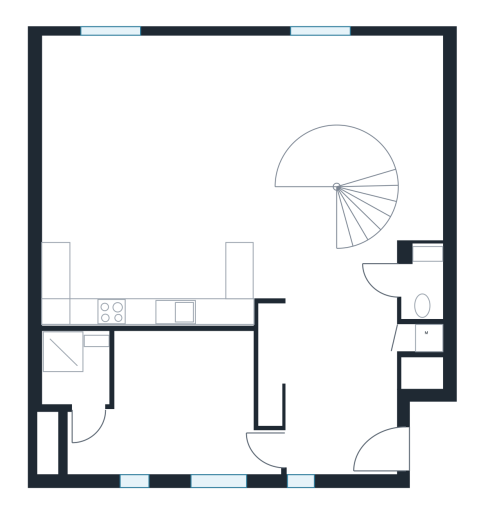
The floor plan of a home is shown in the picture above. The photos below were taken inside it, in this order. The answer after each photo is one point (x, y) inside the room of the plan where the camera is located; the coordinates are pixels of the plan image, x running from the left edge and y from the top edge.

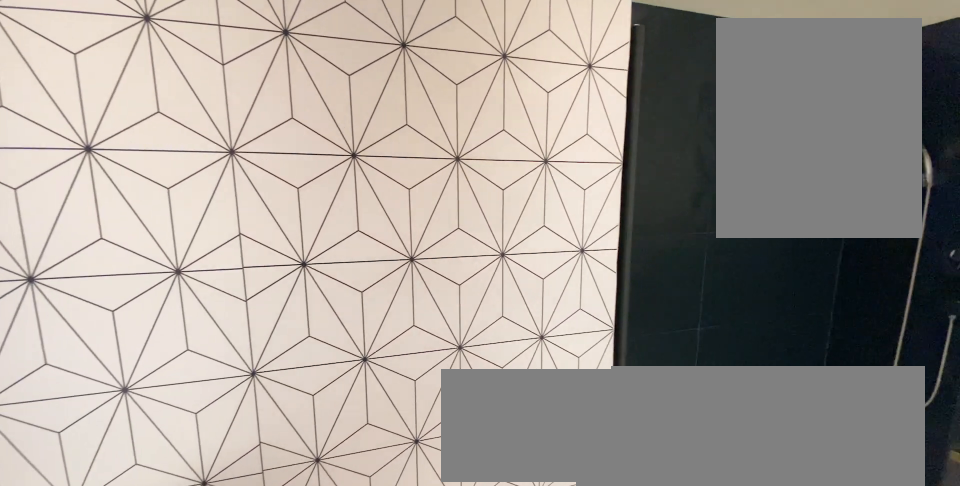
(81, 394)
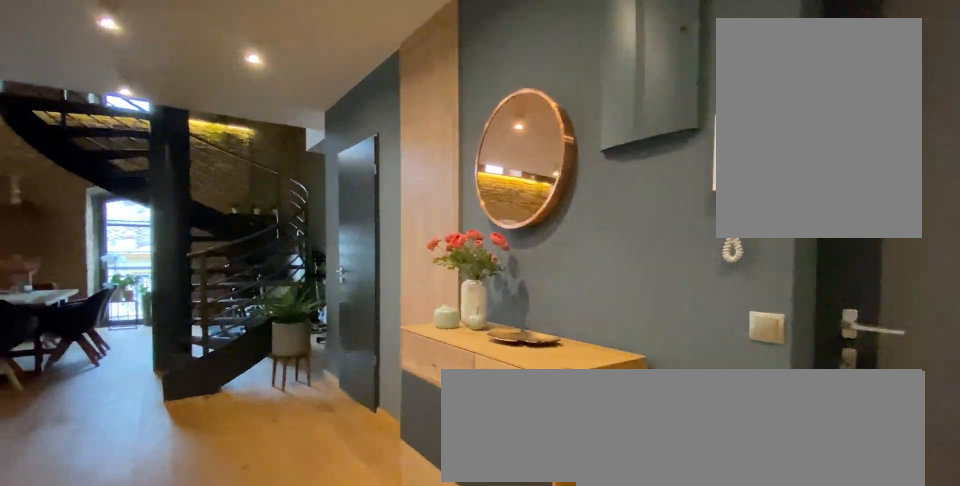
(344, 394)
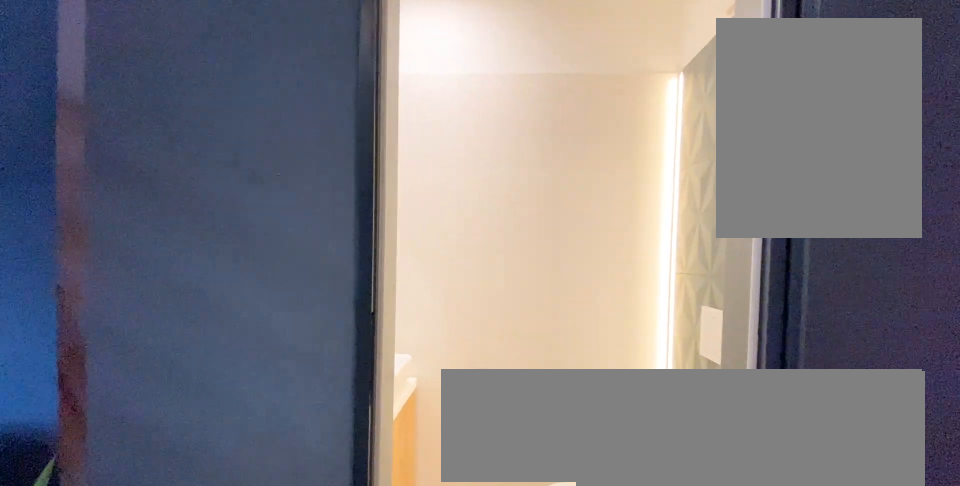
(422, 287)
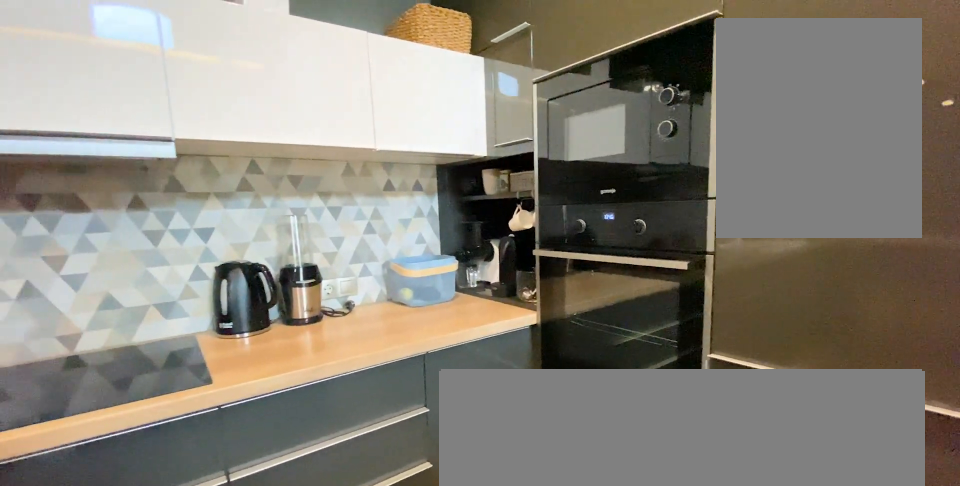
(178, 178)
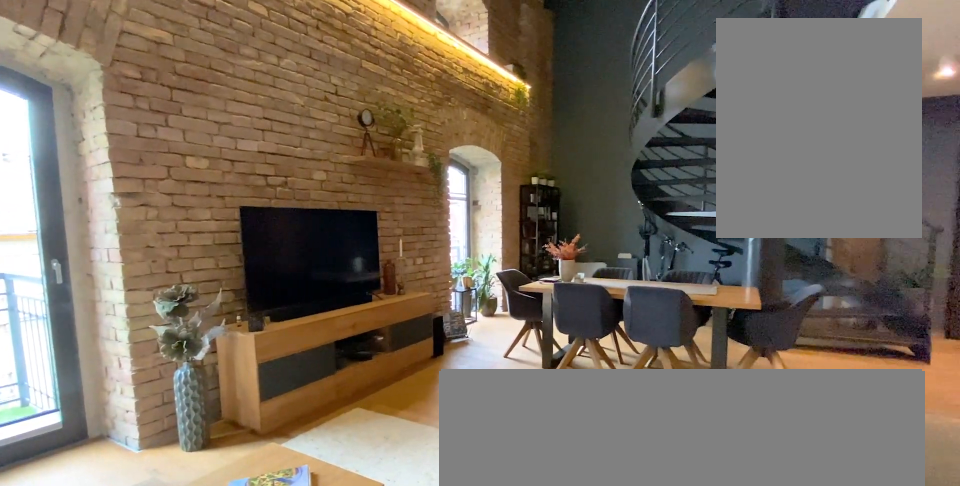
(178, 178)
